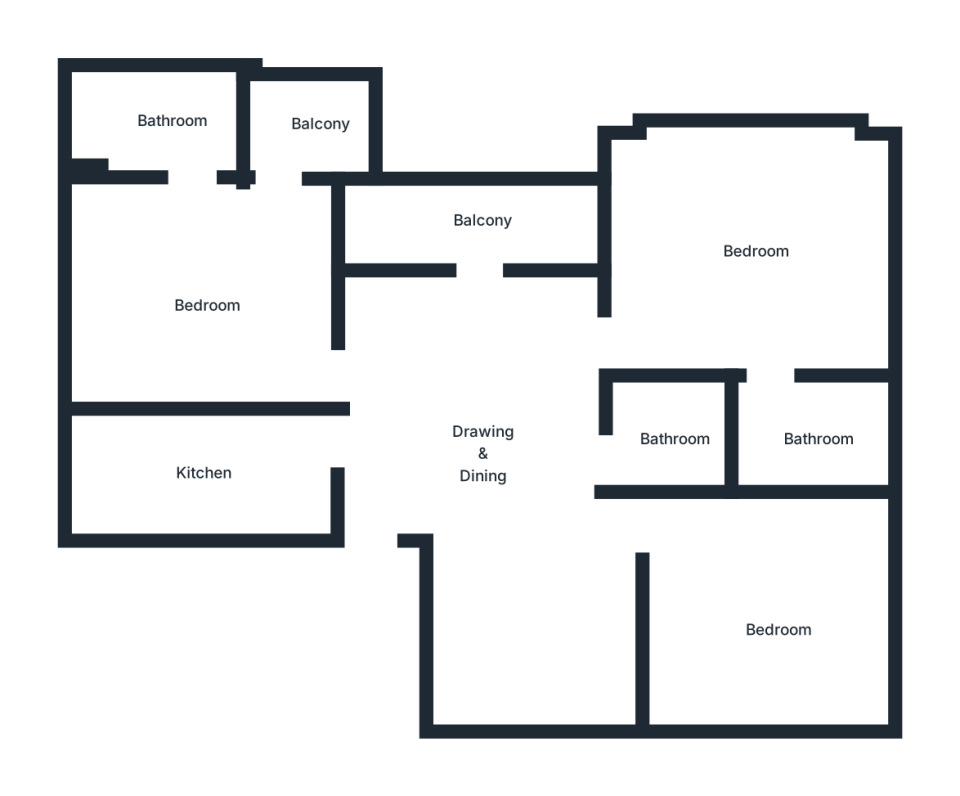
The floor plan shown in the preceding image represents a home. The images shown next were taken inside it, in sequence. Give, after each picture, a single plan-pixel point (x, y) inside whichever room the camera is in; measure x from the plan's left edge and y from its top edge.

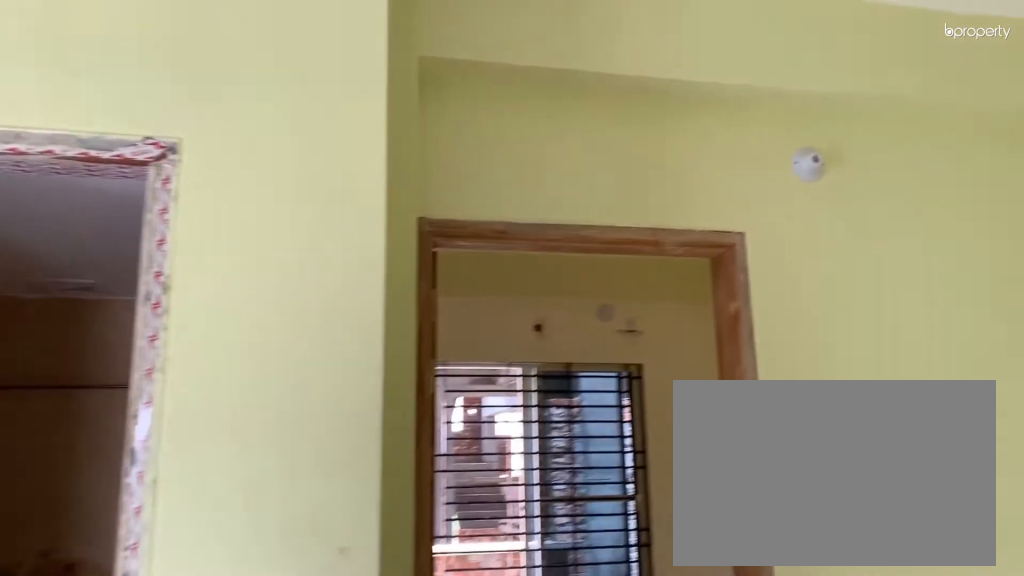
(532, 637)
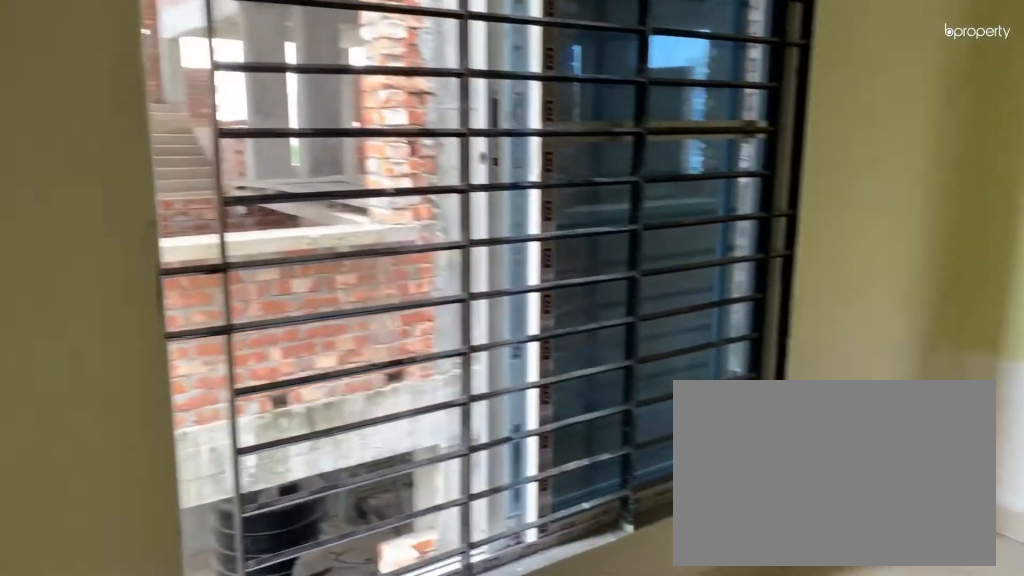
(774, 626)
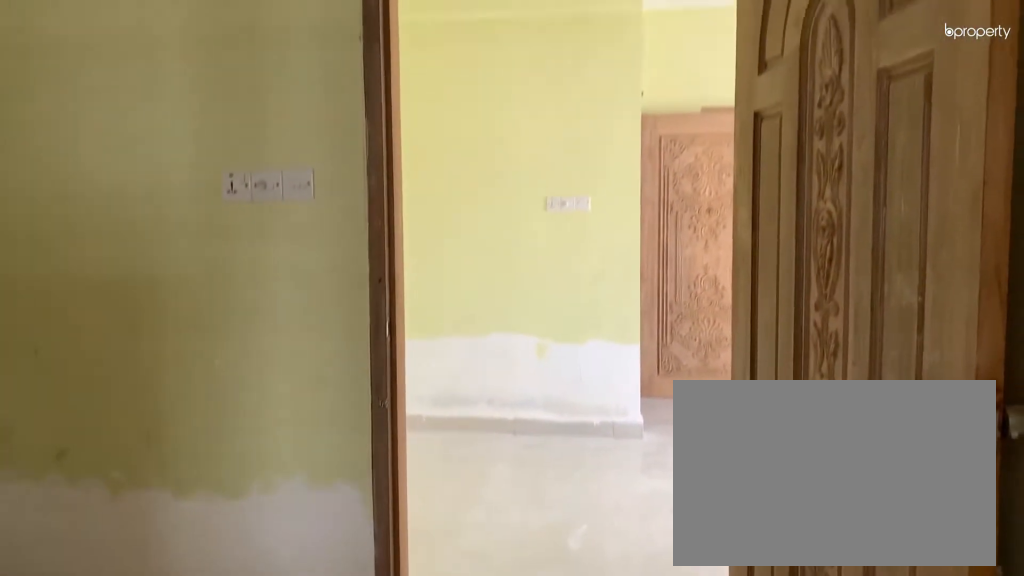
(774, 626)
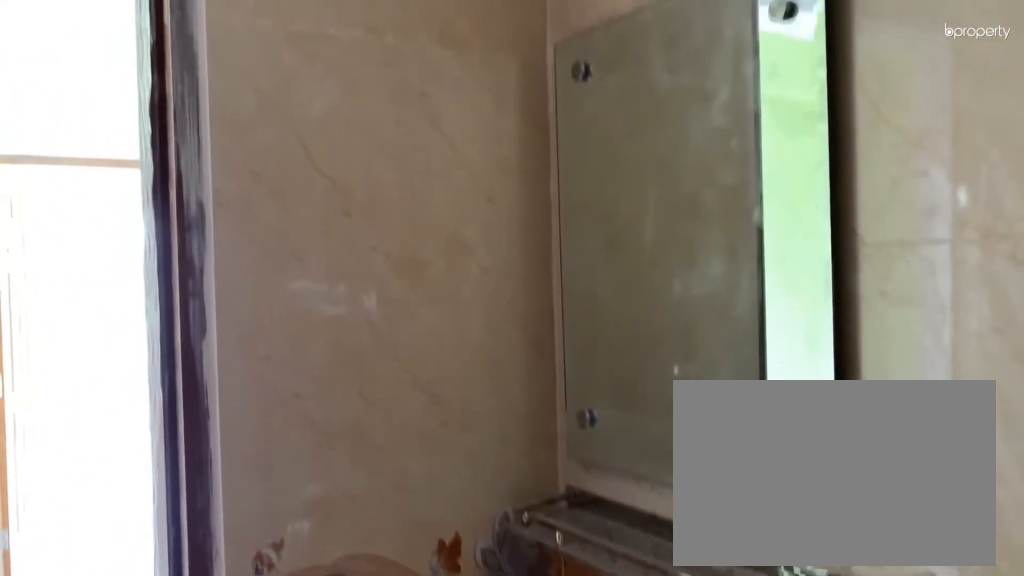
(676, 437)
